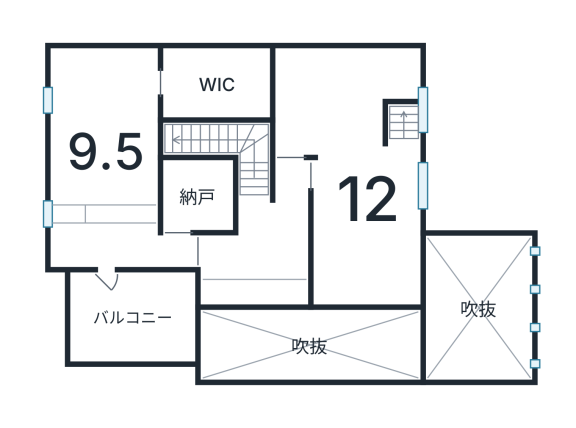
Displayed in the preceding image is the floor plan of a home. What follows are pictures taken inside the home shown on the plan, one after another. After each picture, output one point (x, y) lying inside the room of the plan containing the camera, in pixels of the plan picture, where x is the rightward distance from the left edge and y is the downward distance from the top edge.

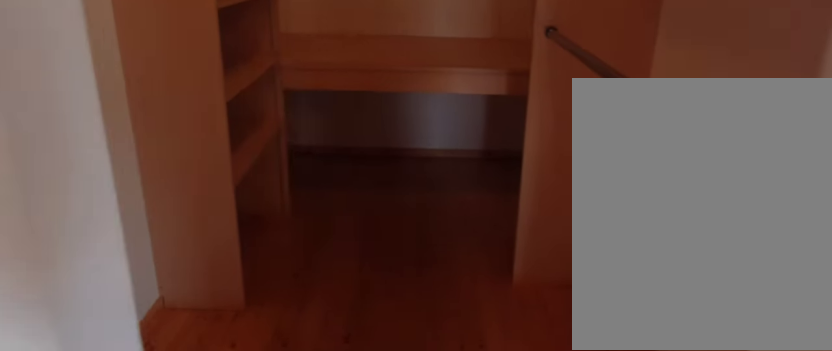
(215, 85)
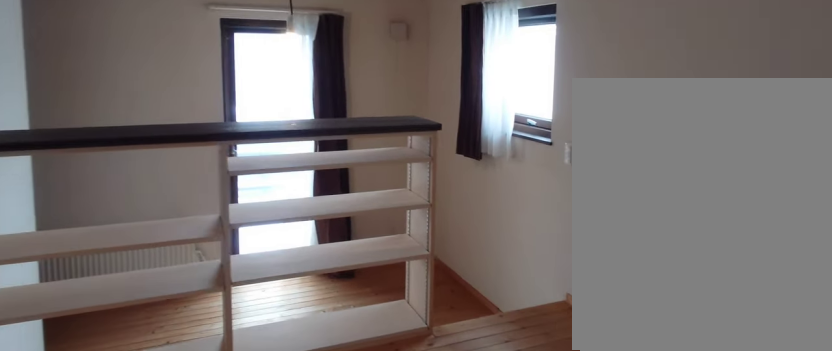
(93, 146)
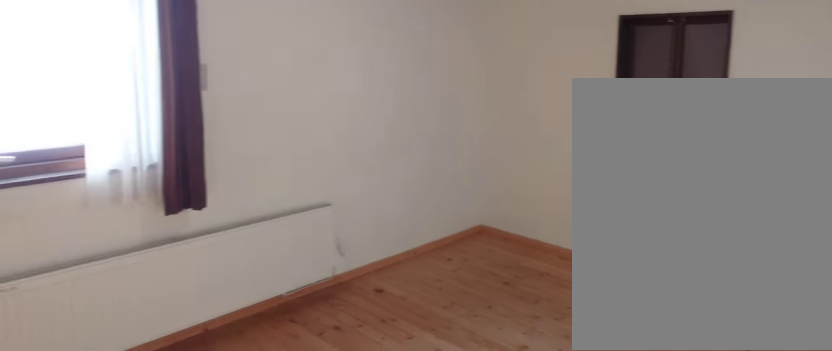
(362, 183)
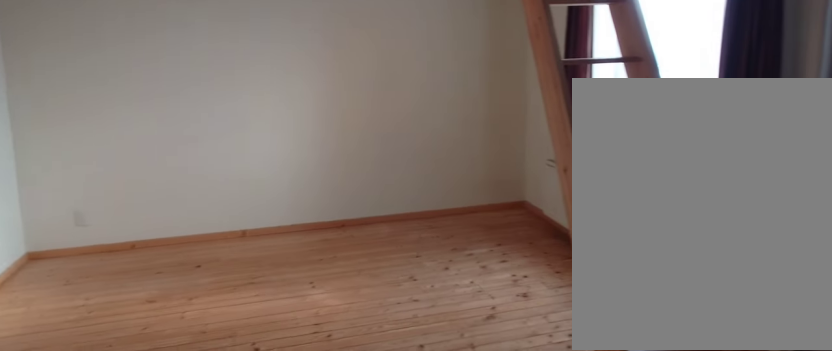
(362, 183)
